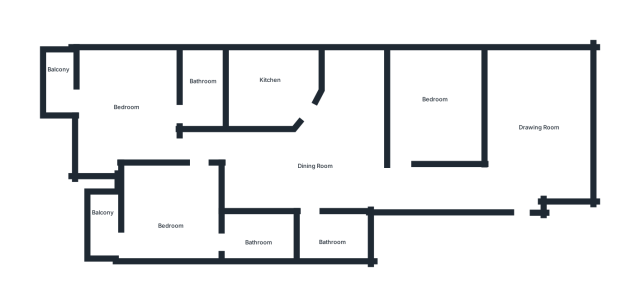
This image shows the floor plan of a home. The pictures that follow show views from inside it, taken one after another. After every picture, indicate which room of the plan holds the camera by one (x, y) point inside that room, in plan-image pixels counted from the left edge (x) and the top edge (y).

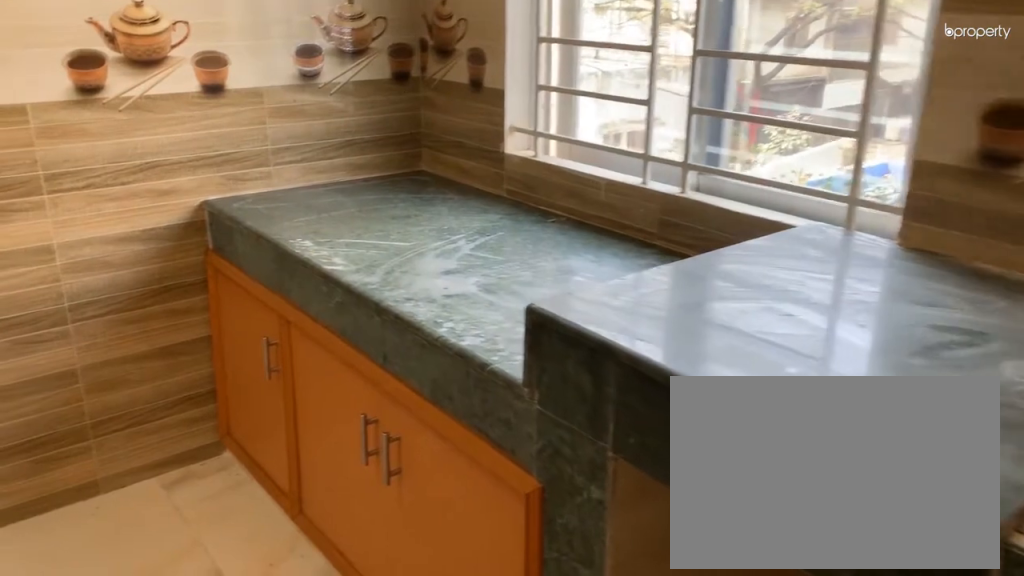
(273, 85)
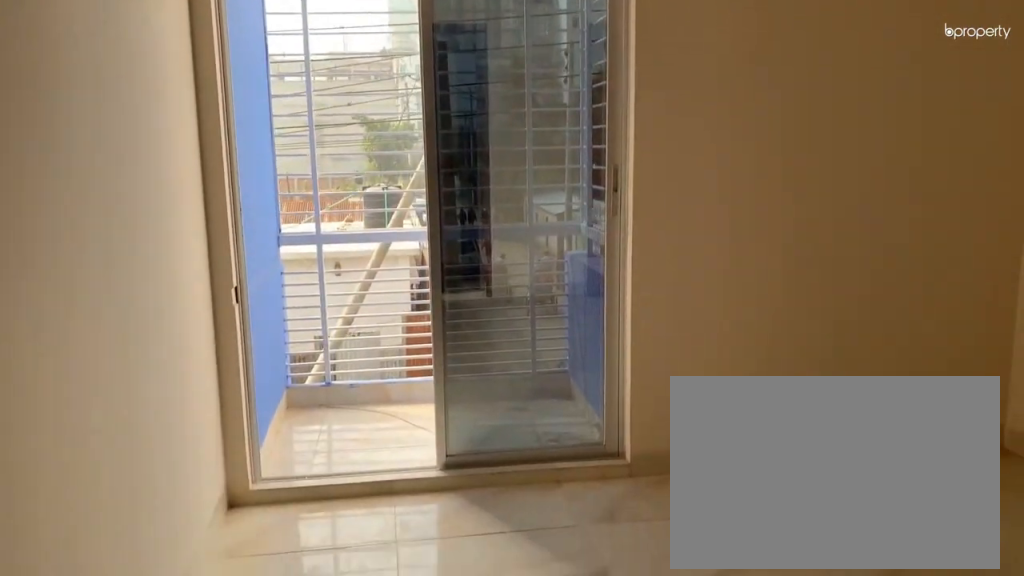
(183, 224)
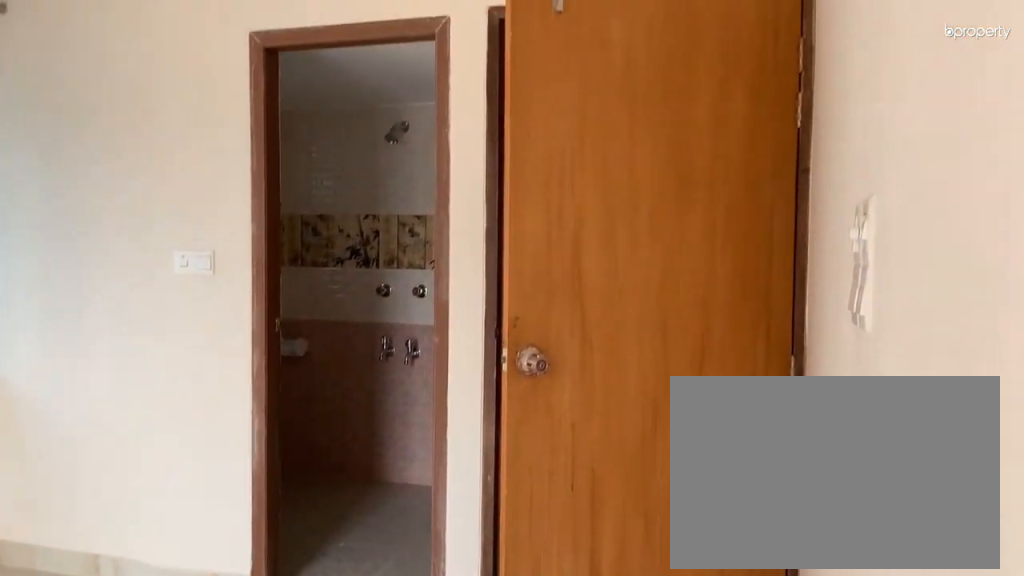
(136, 102)
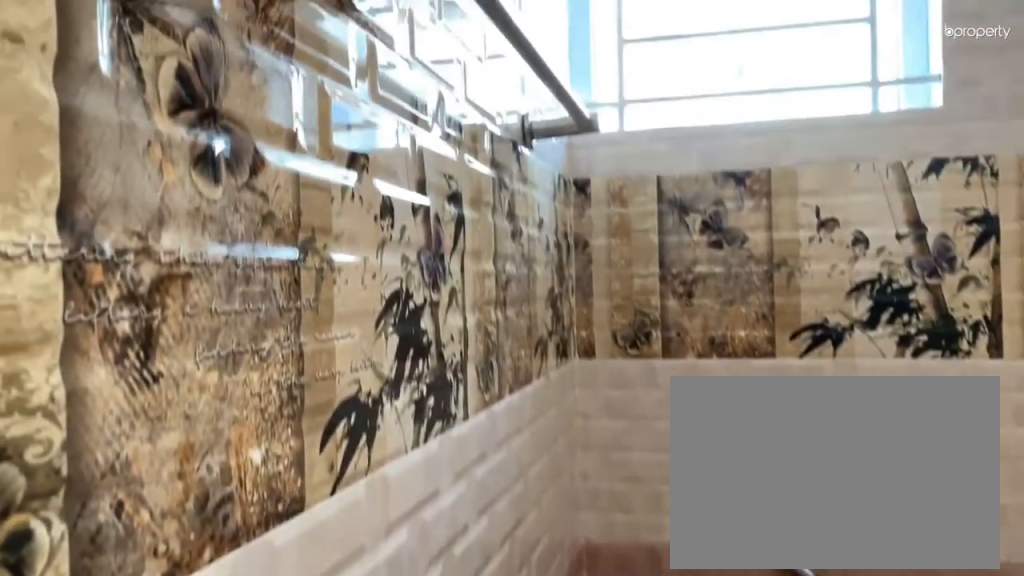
(205, 96)
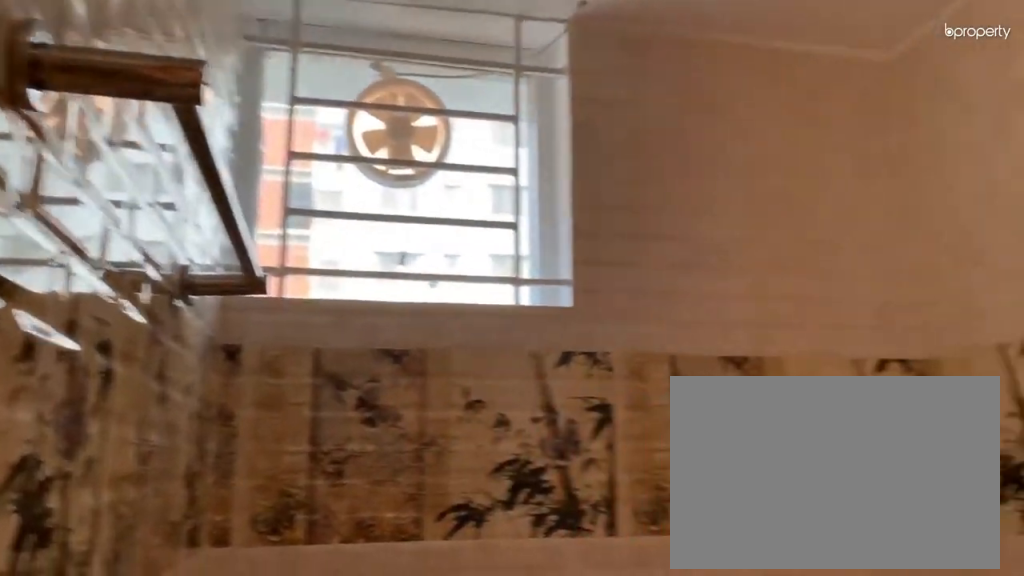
(205, 96)
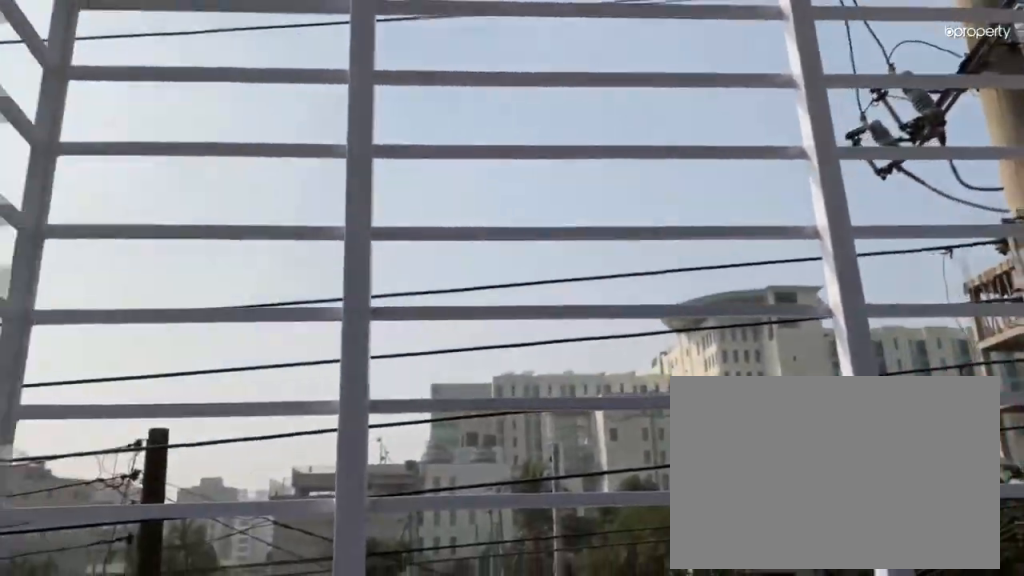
(60, 82)
